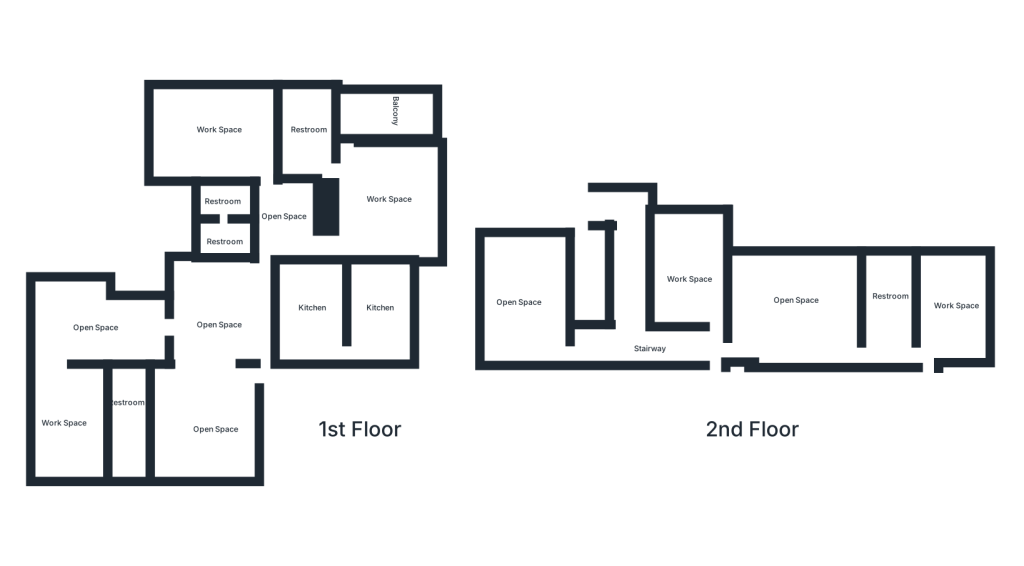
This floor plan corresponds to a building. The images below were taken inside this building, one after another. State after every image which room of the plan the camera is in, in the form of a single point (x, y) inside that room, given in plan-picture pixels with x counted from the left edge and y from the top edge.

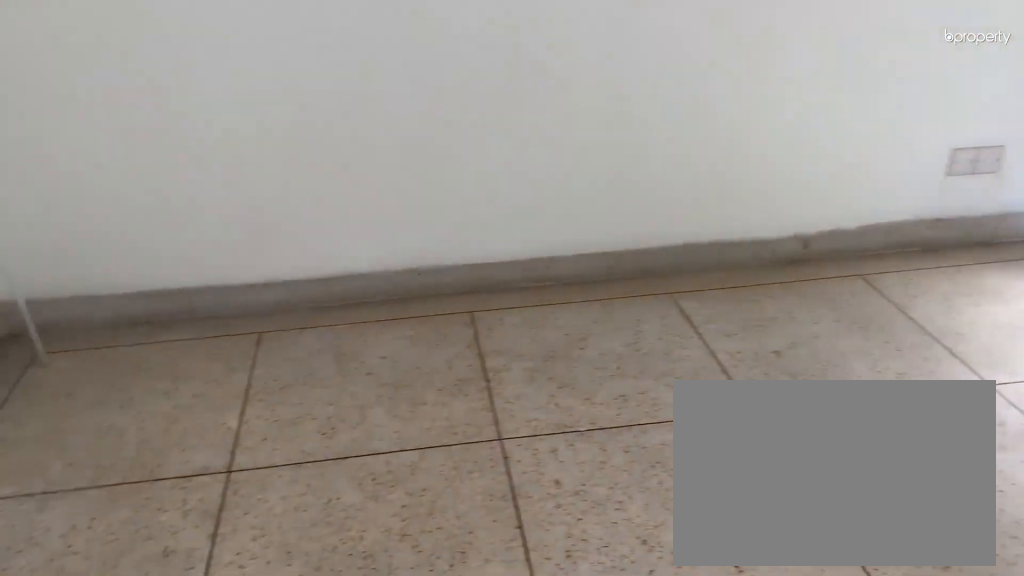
(693, 275)
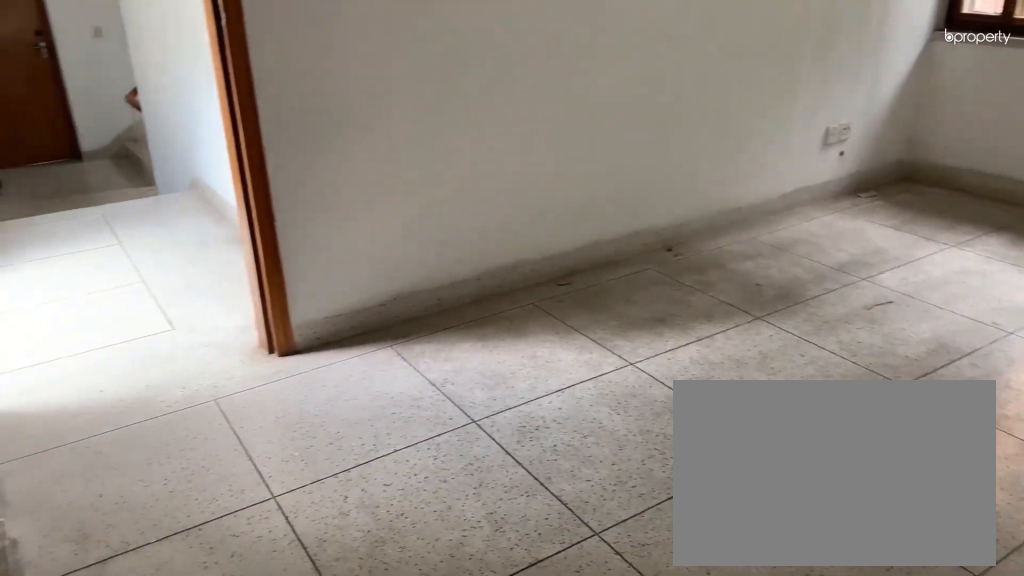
(801, 310)
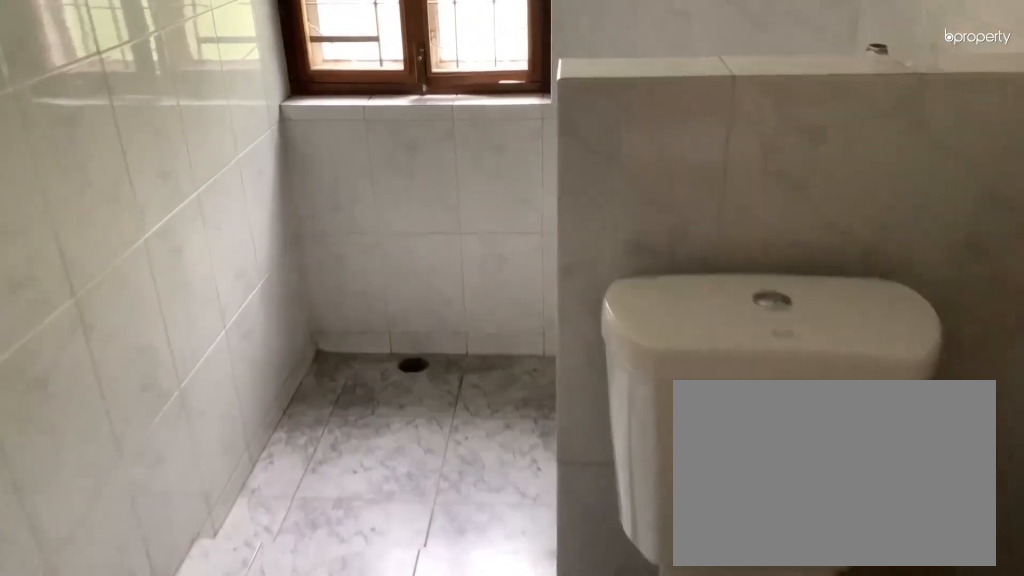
(892, 316)
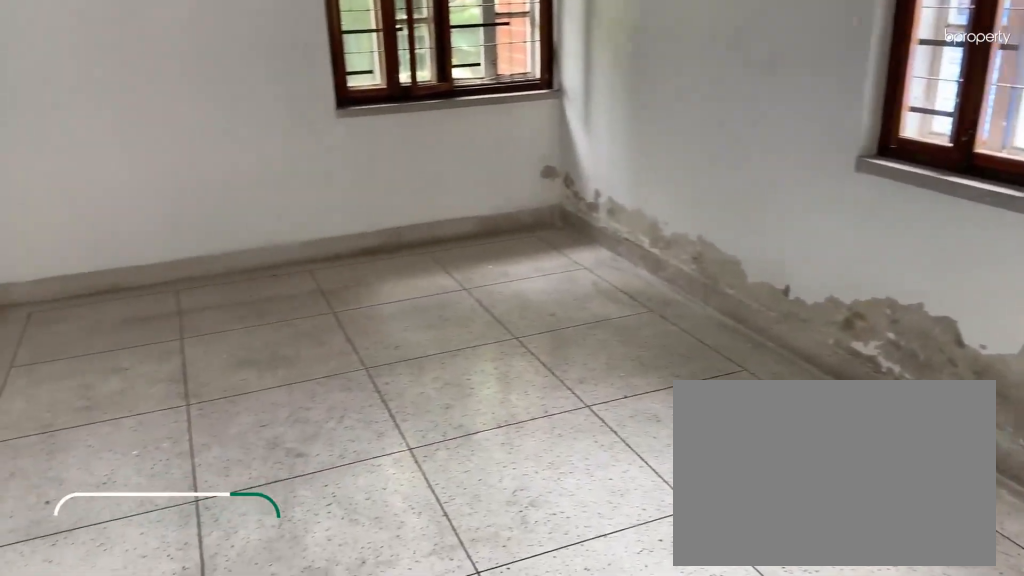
(952, 309)
